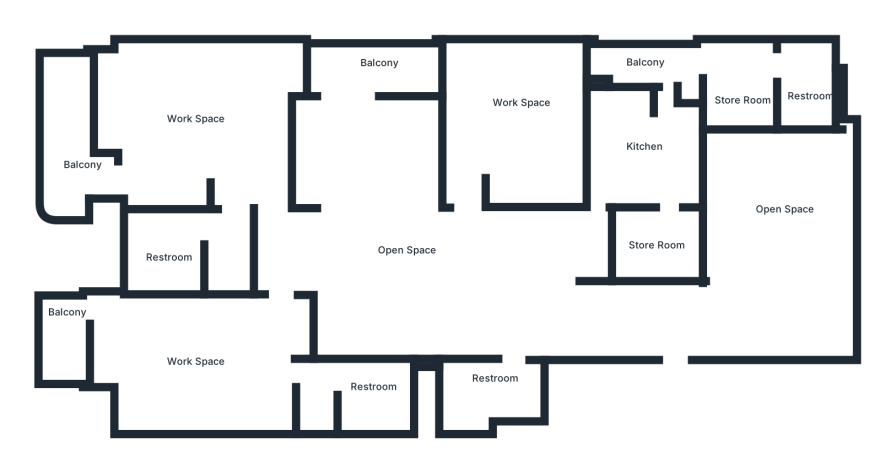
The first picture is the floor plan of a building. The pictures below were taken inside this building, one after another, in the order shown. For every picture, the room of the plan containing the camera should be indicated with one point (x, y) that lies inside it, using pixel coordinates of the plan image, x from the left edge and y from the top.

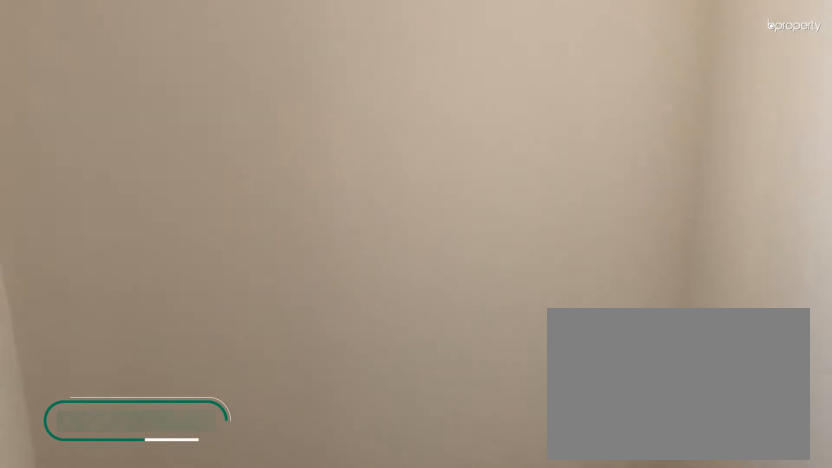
(659, 248)
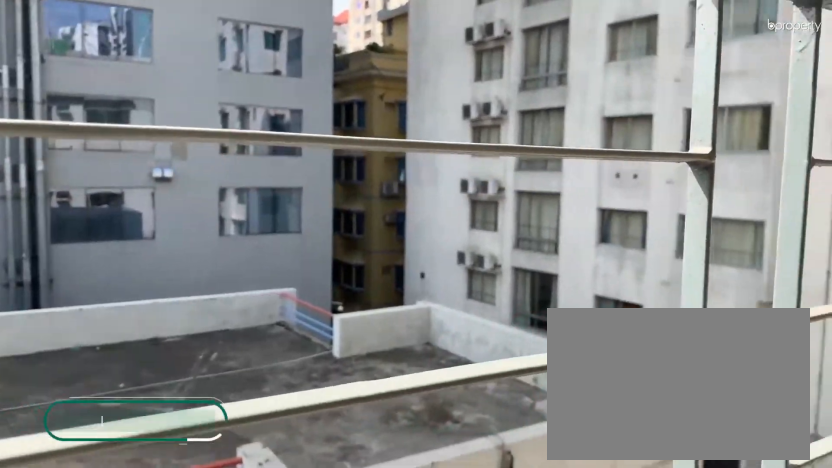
(367, 64)
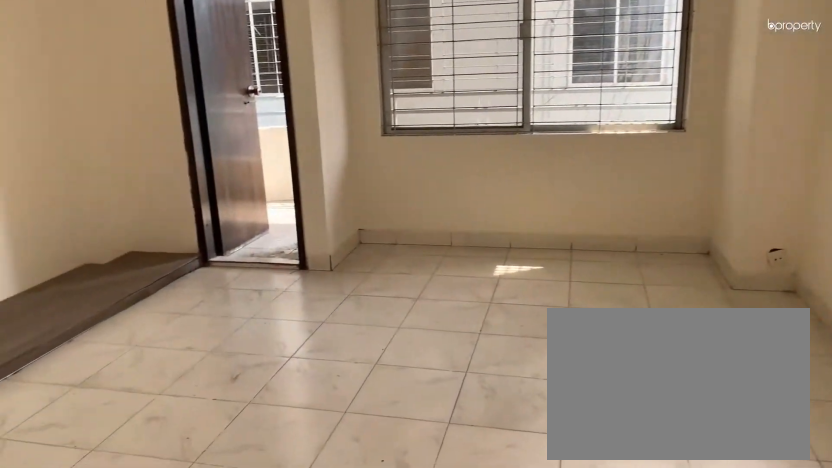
(212, 125)
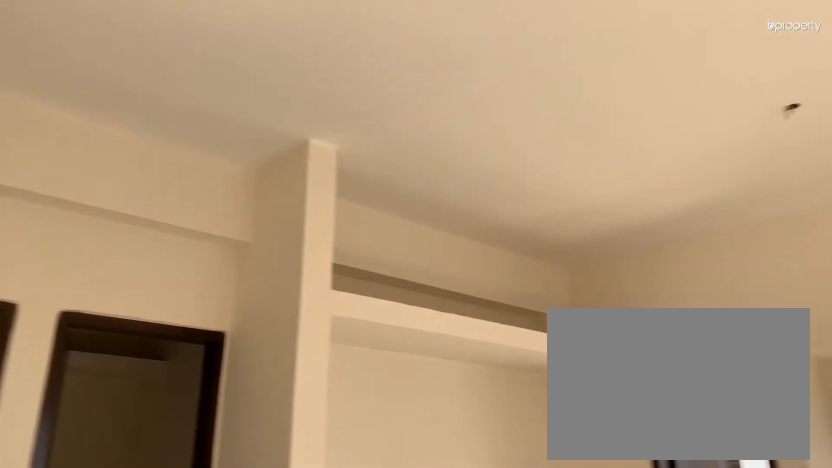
(212, 125)
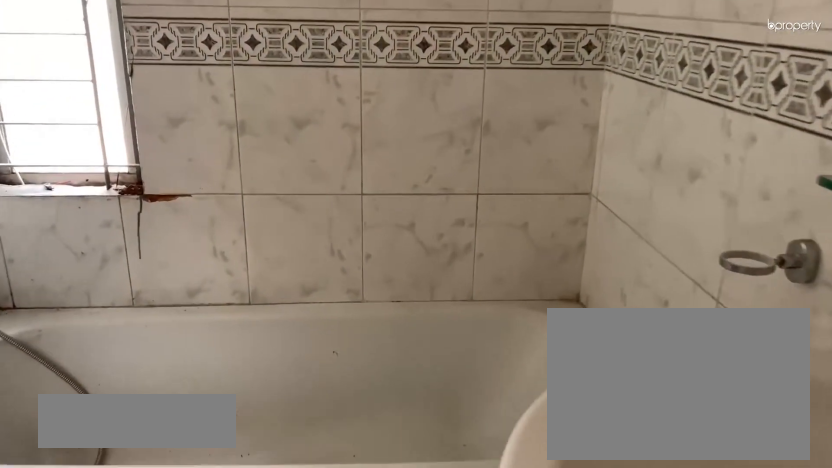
(176, 238)
